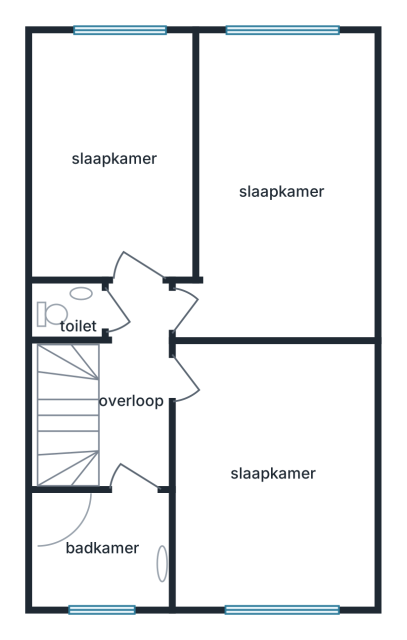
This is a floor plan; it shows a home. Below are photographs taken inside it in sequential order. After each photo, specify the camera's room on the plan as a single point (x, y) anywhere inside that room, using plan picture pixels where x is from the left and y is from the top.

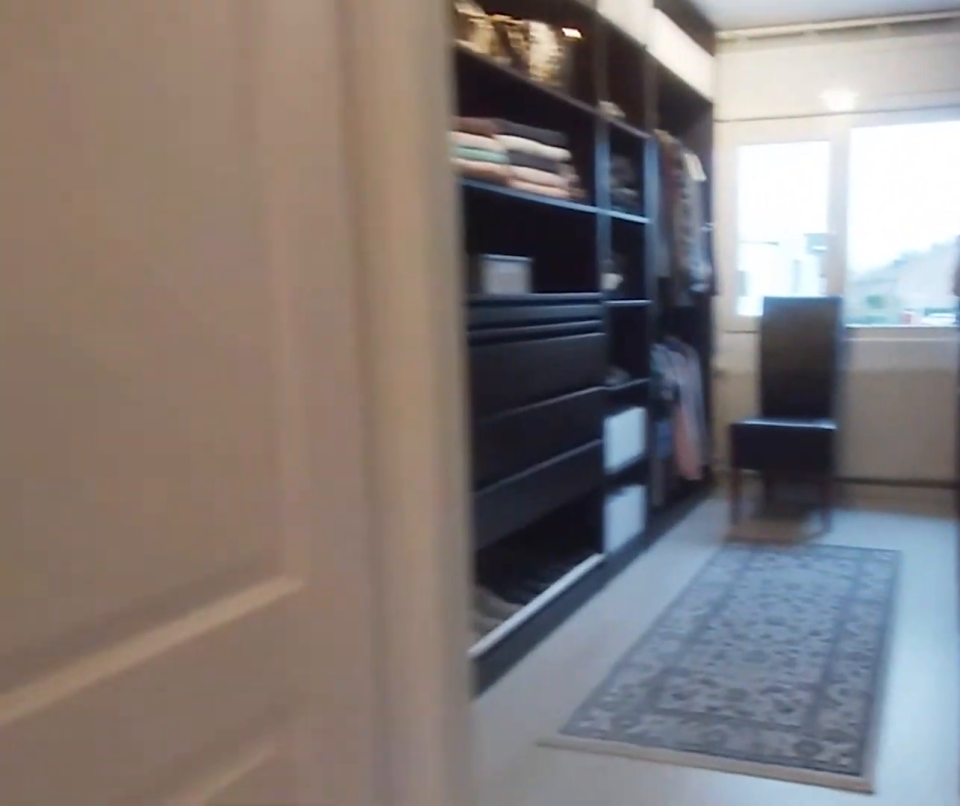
(133, 389)
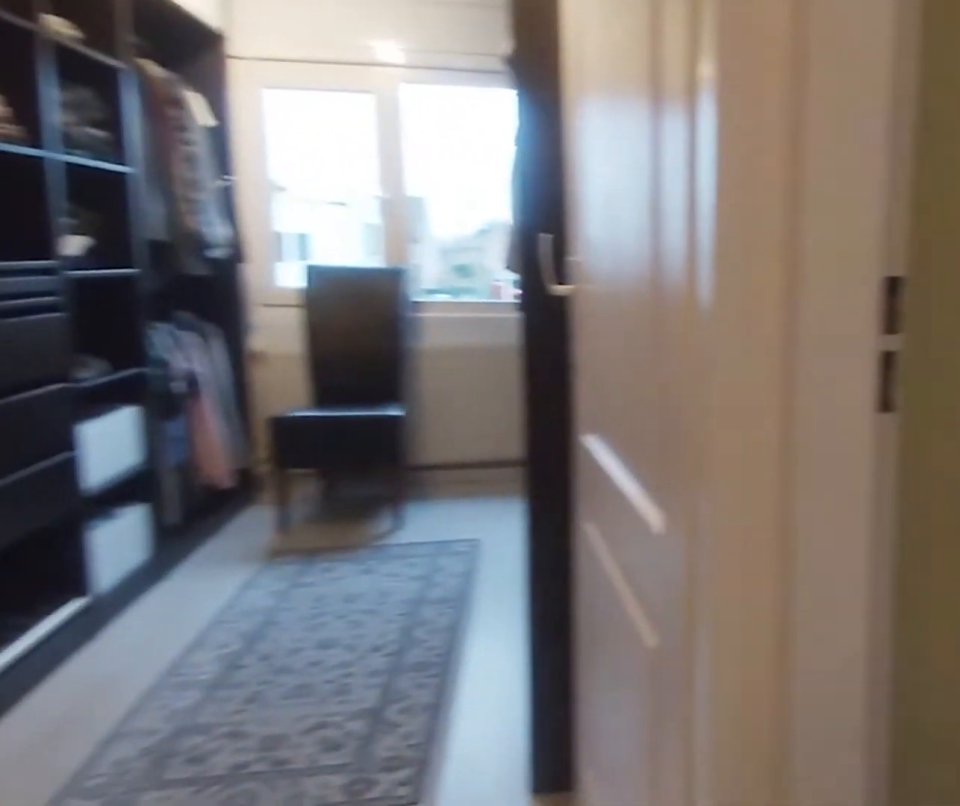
(133, 389)
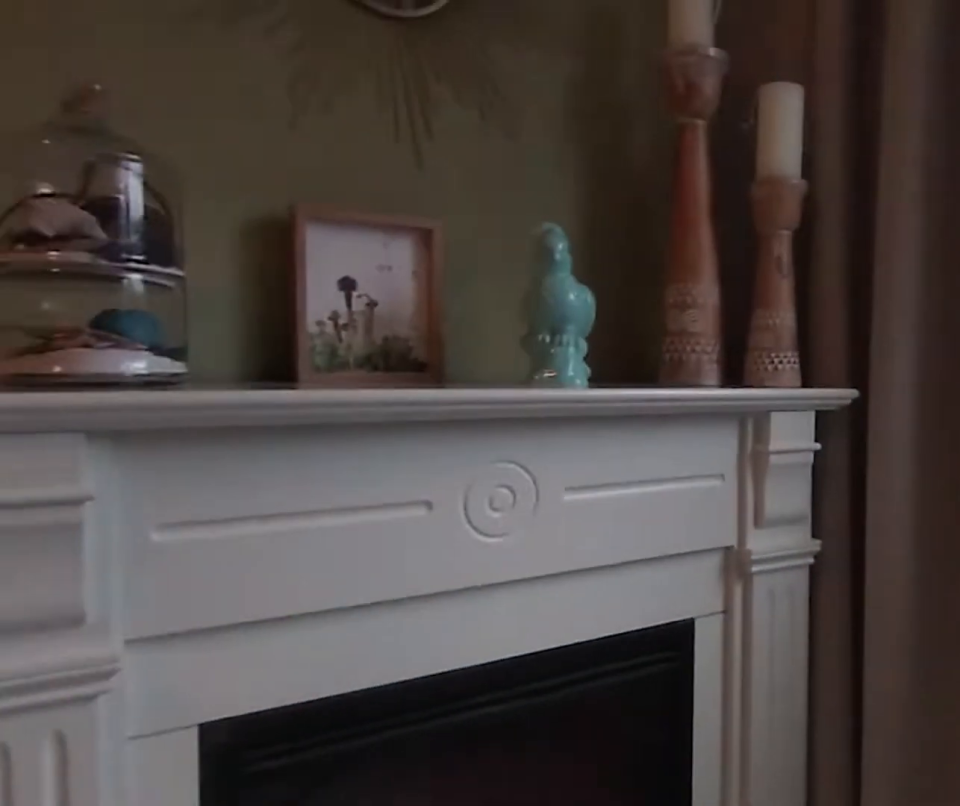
(316, 305)
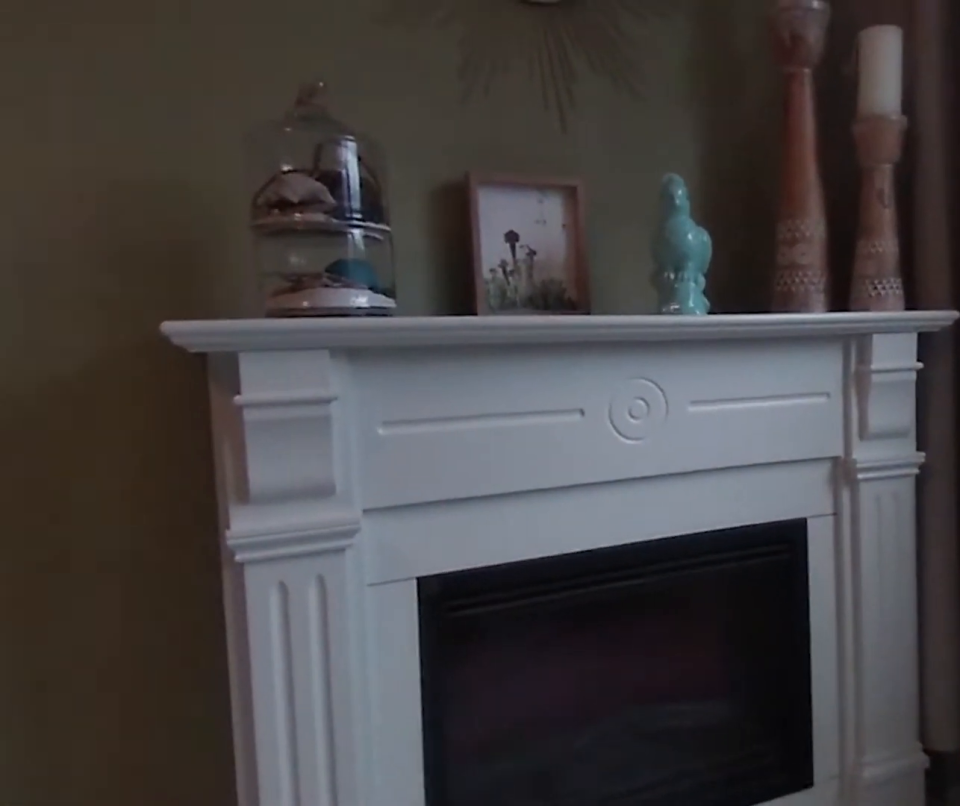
(316, 305)
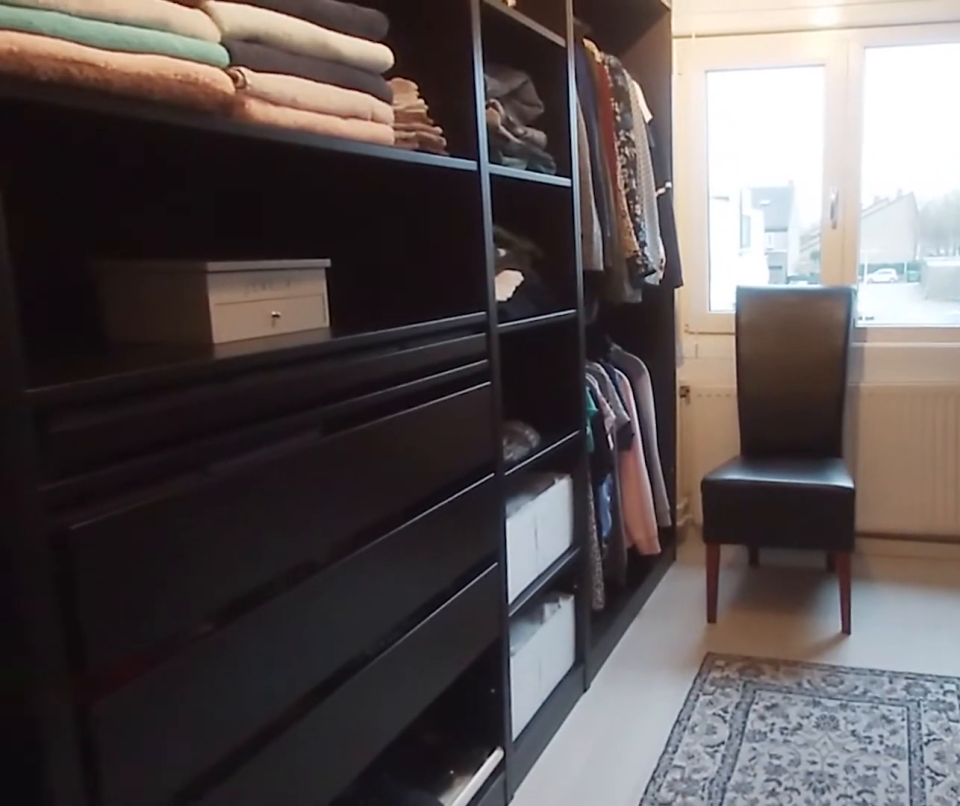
(114, 157)
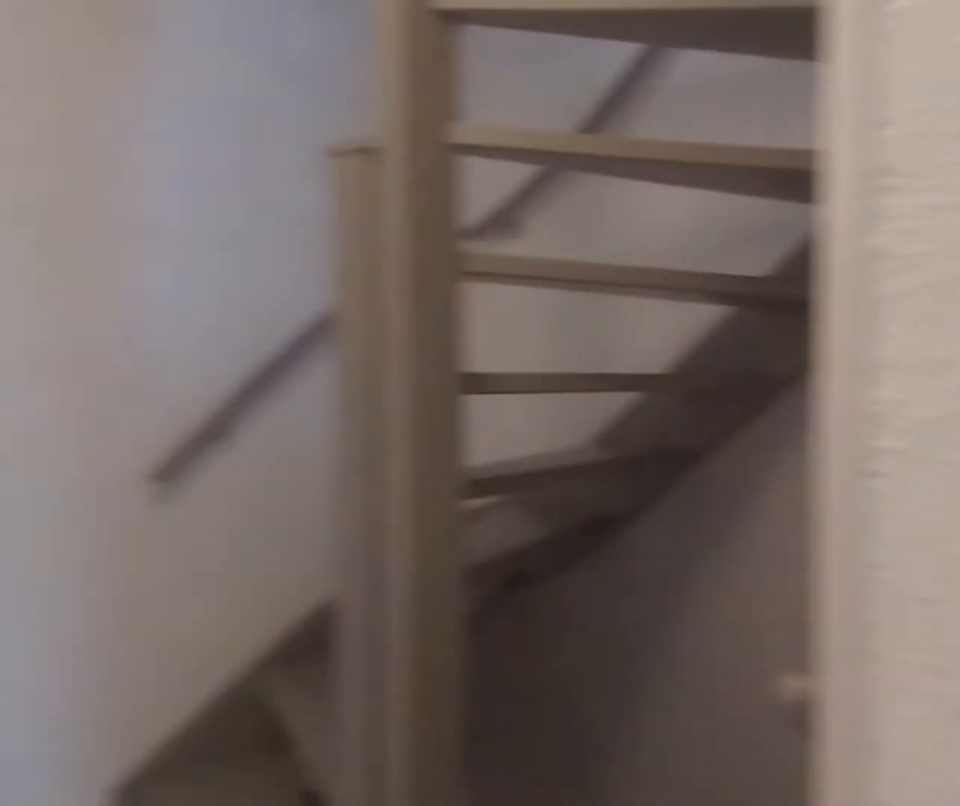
(133, 387)
